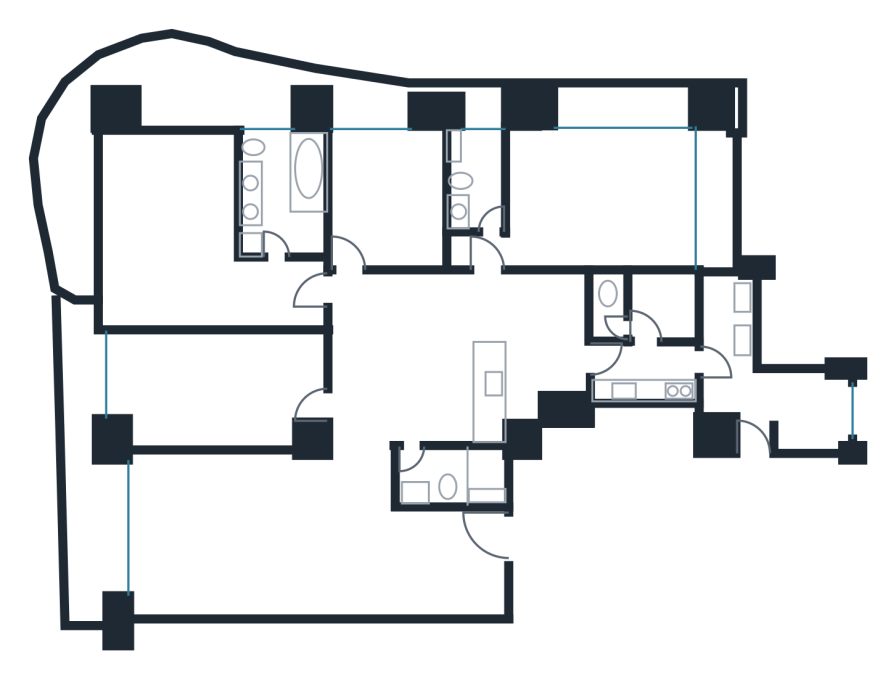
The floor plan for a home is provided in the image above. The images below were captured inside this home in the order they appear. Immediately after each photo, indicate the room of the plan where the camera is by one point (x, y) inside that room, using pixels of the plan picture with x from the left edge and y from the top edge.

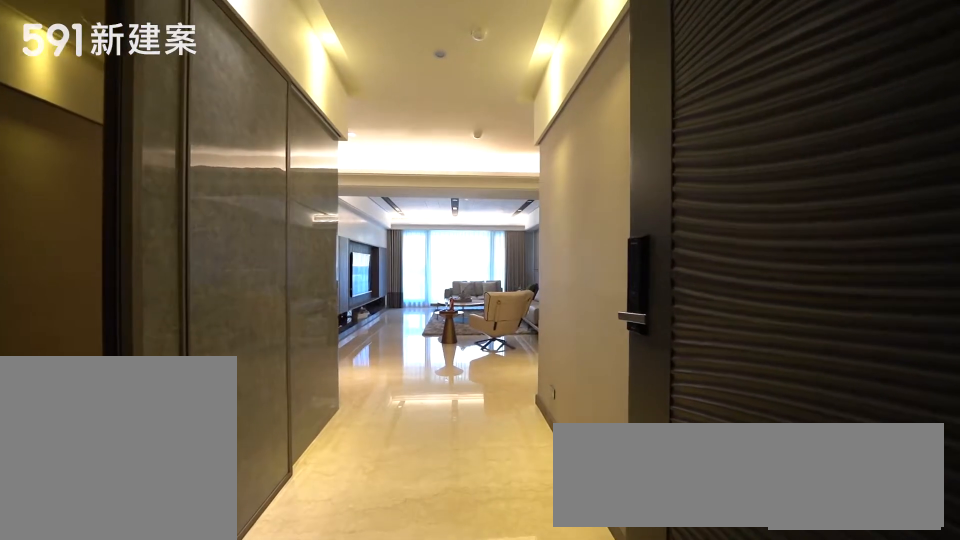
(416, 569)
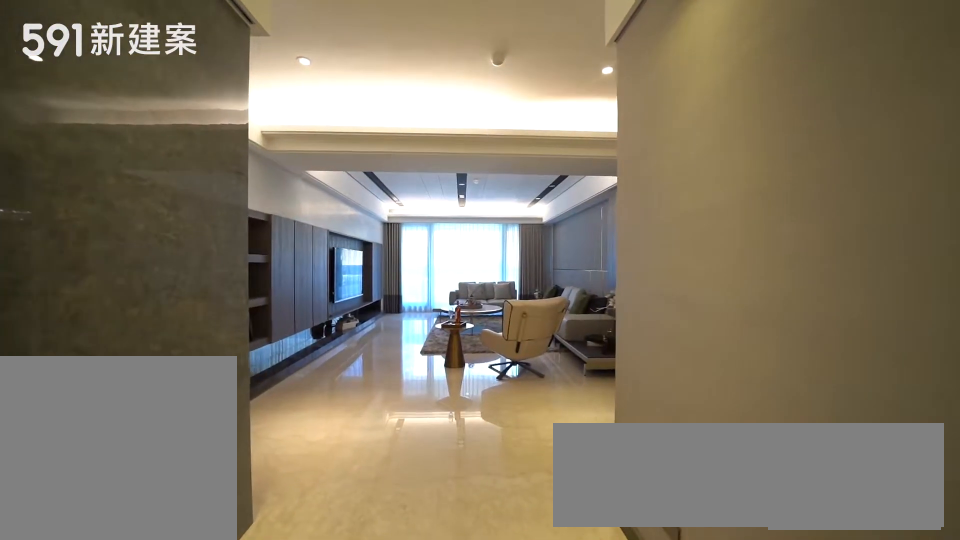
(416, 569)
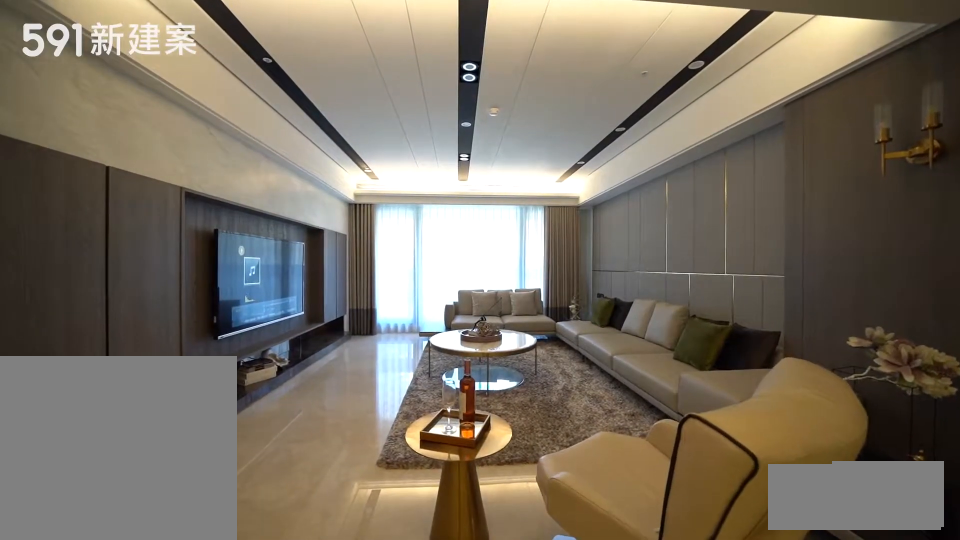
(222, 539)
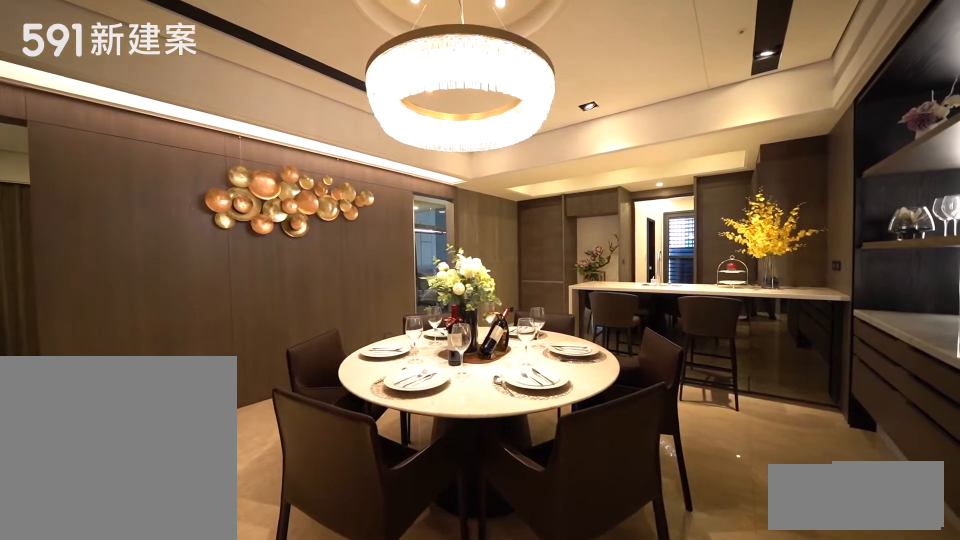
(397, 357)
